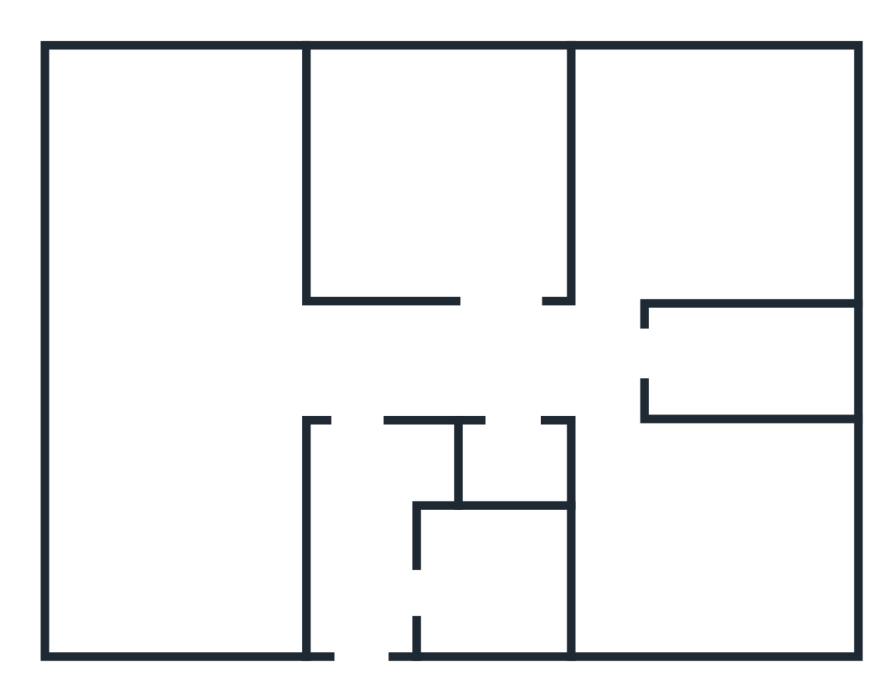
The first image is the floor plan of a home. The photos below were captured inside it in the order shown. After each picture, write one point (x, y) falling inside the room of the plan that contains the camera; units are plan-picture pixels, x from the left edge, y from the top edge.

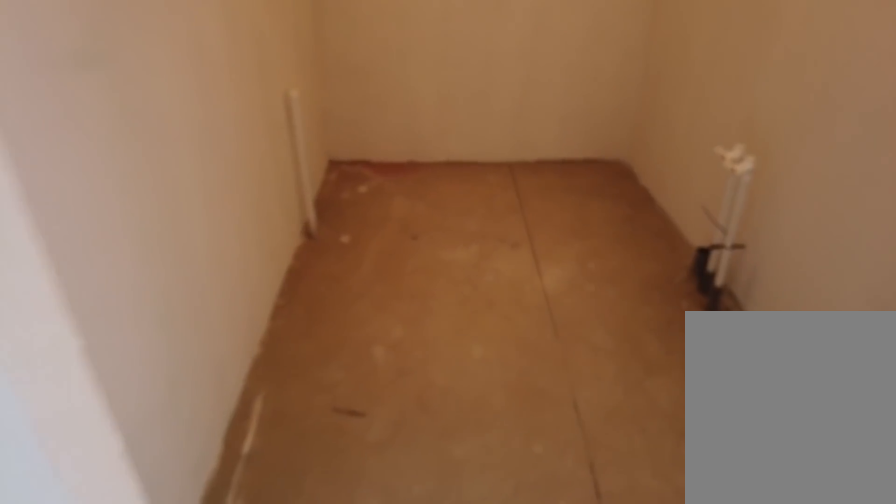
(607, 370)
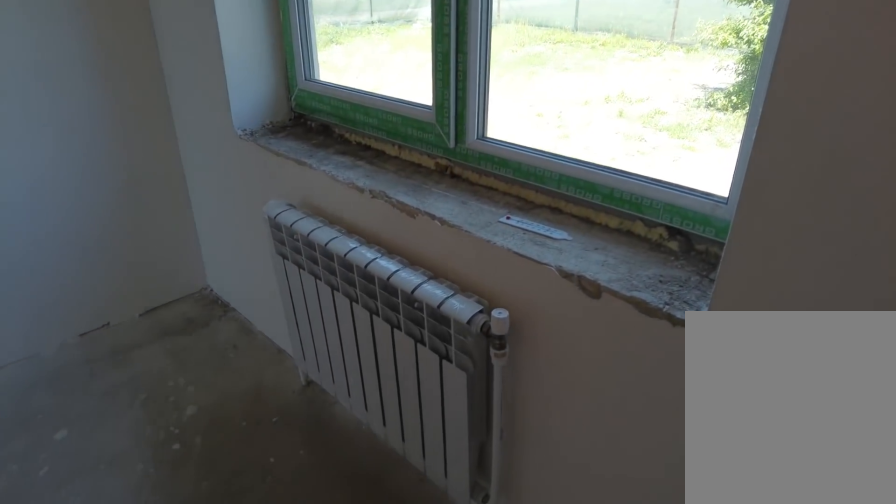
(629, 249)
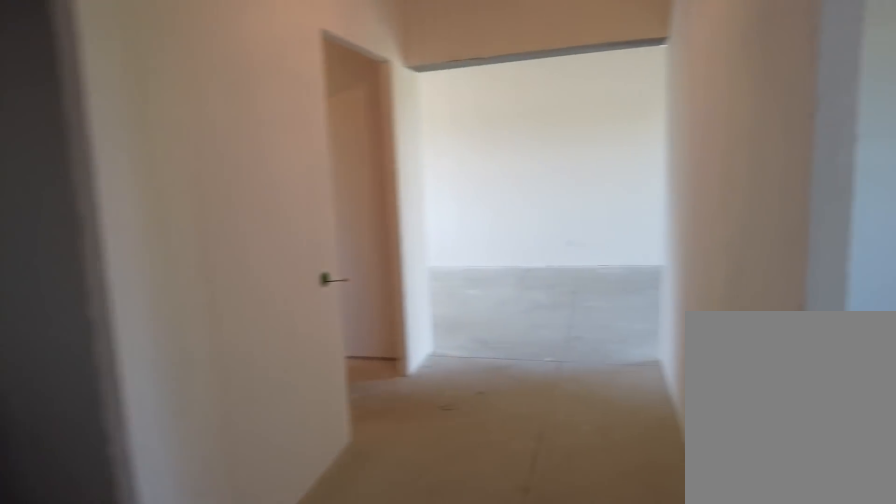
(596, 357)
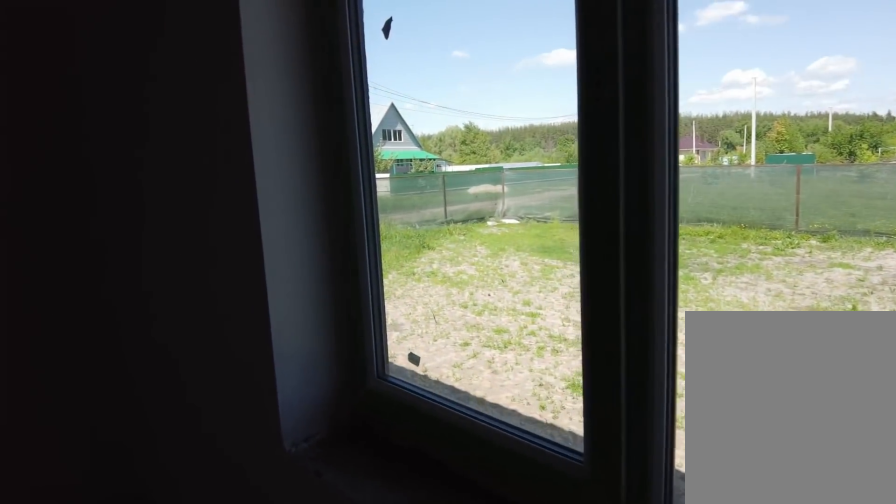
(500, 257)
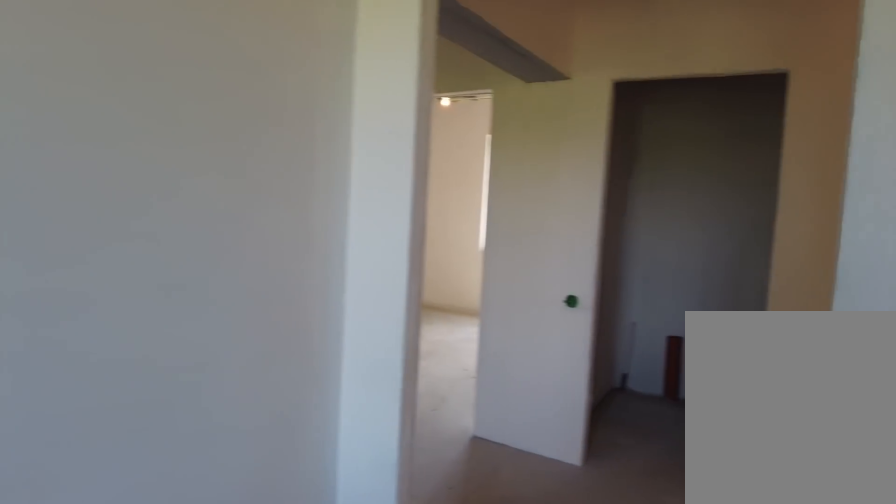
(500, 257)
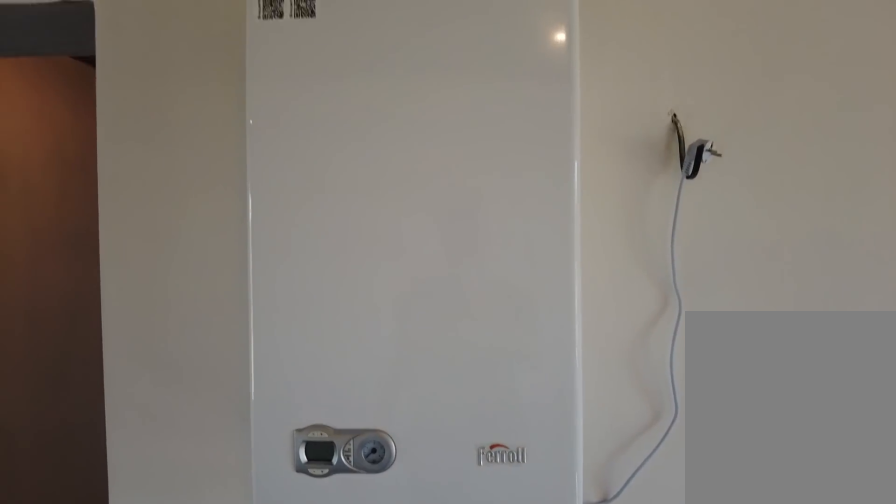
(199, 374)
